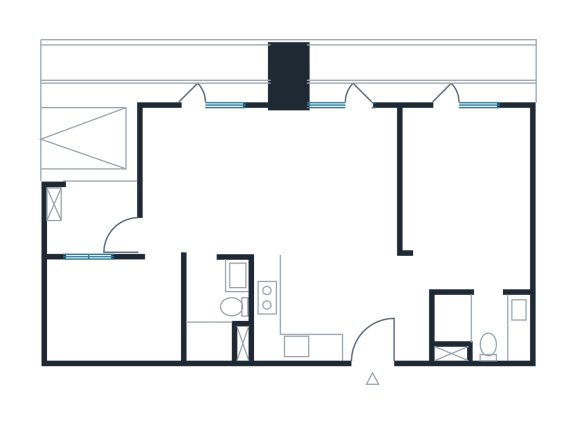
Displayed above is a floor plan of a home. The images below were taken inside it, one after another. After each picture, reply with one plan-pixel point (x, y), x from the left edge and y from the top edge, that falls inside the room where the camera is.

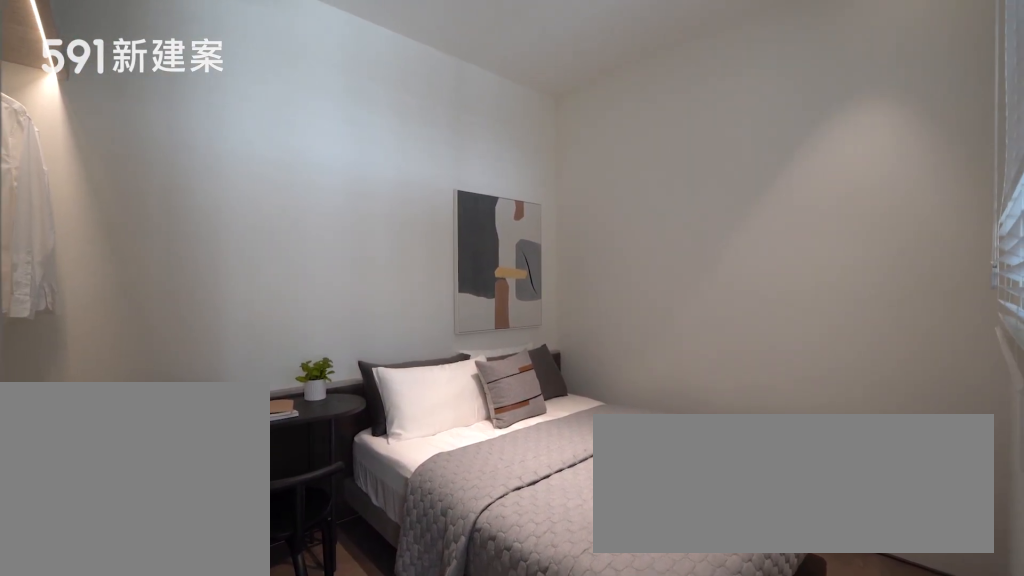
(112, 312)
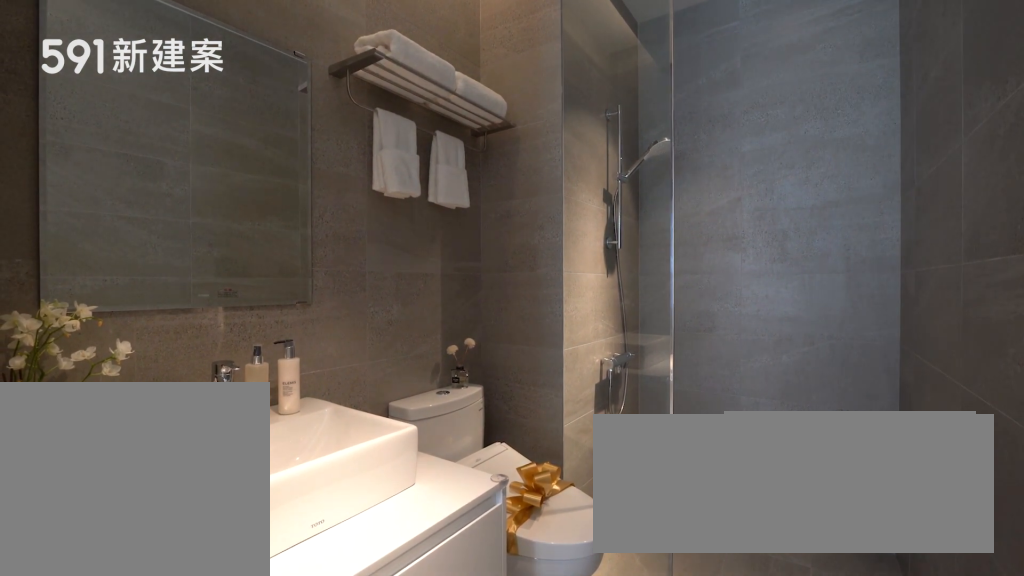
(215, 311)
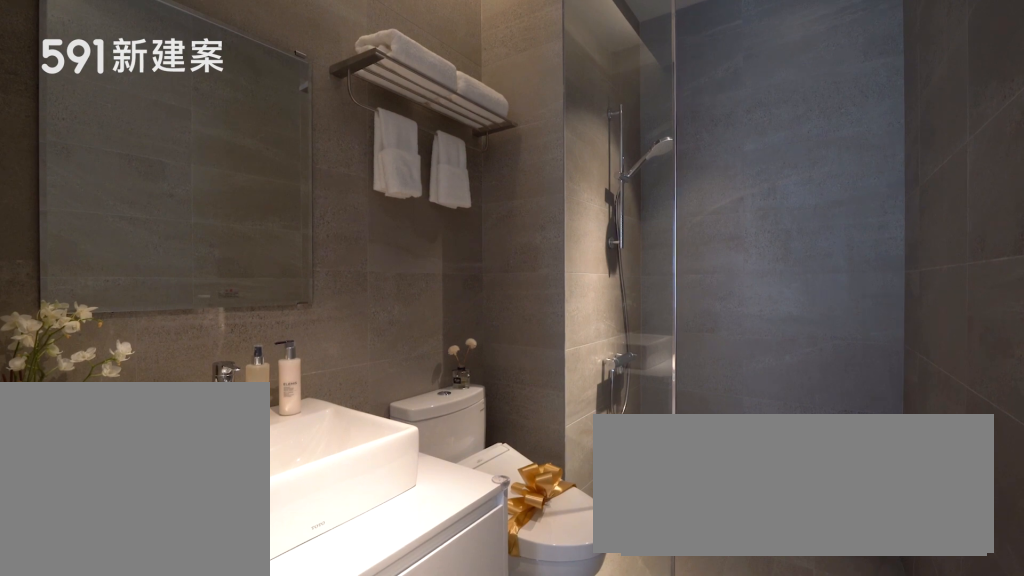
(215, 311)
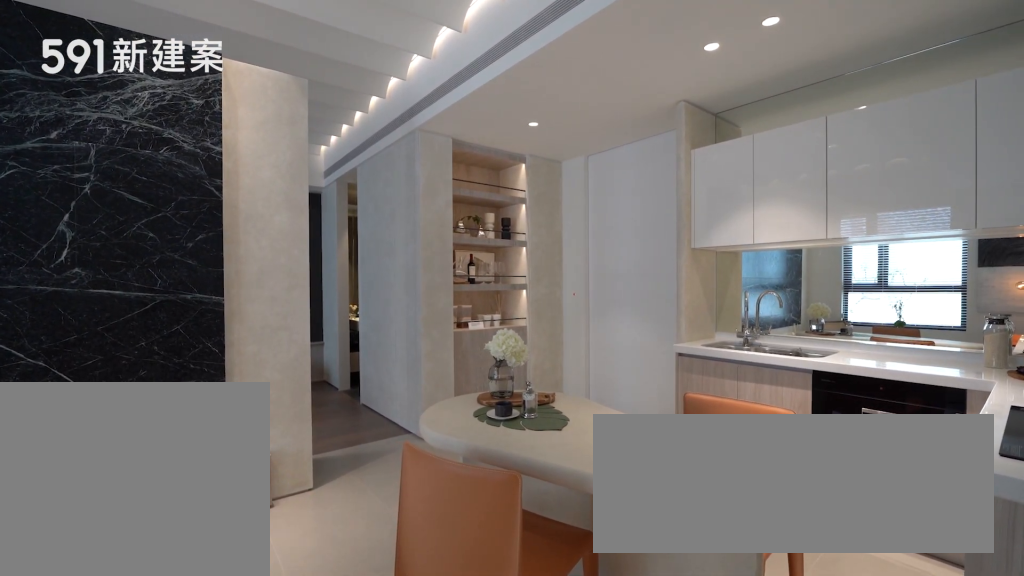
(328, 302)
